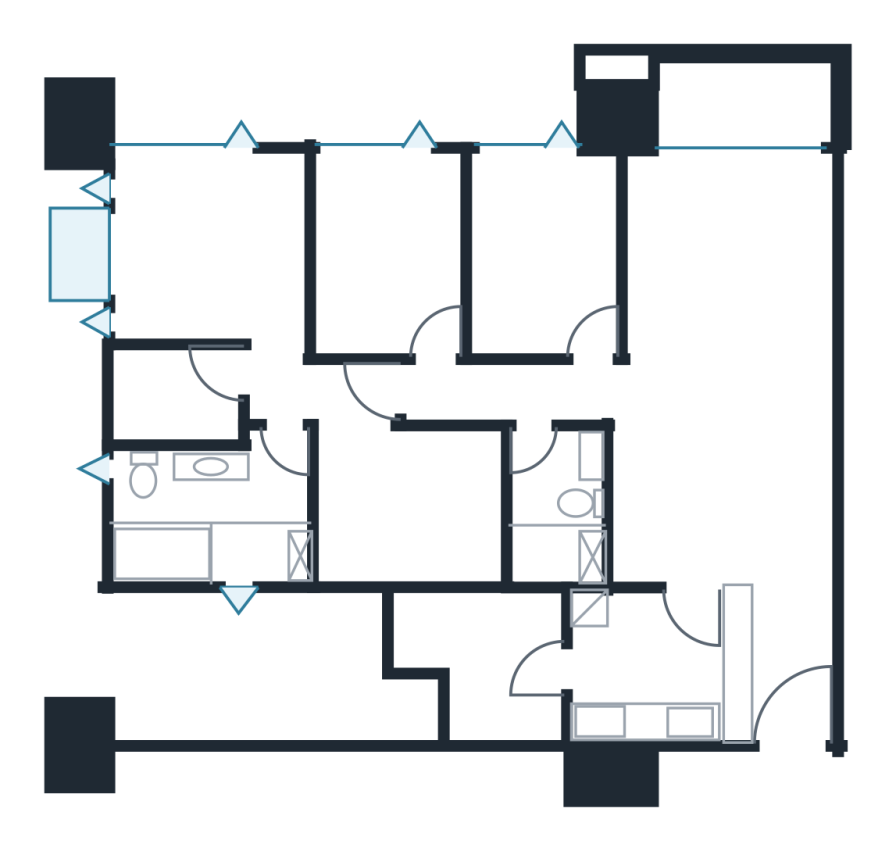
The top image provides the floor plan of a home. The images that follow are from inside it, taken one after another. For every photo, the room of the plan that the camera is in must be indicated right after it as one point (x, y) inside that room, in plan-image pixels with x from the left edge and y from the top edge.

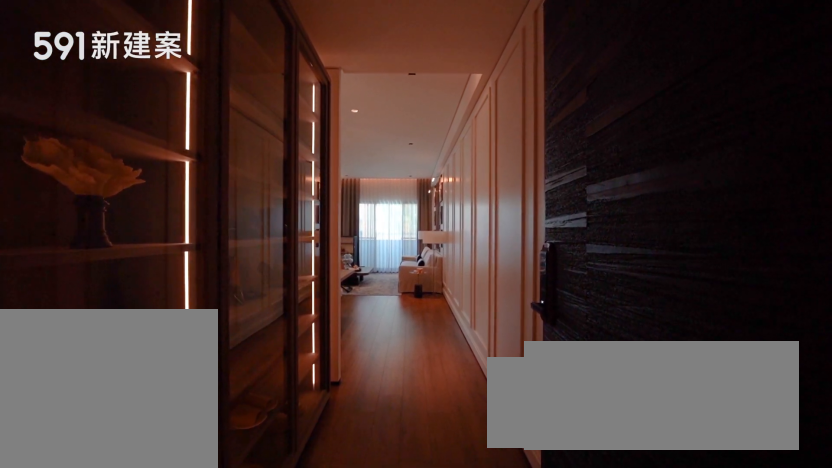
(778, 660)
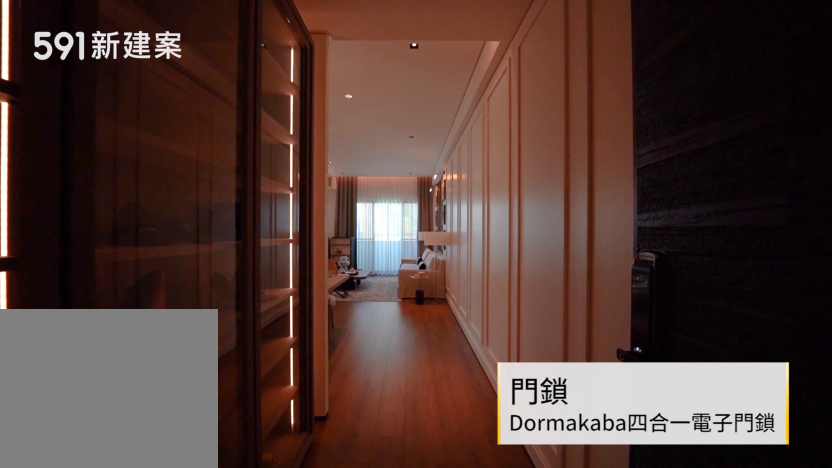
(778, 660)
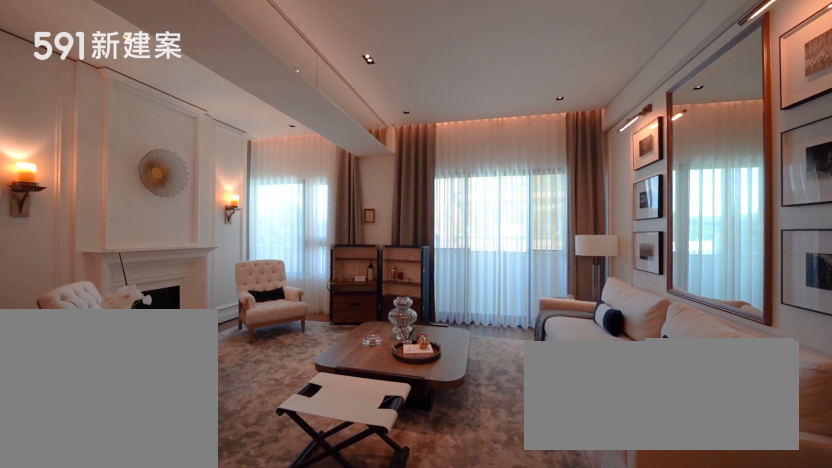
(647, 253)
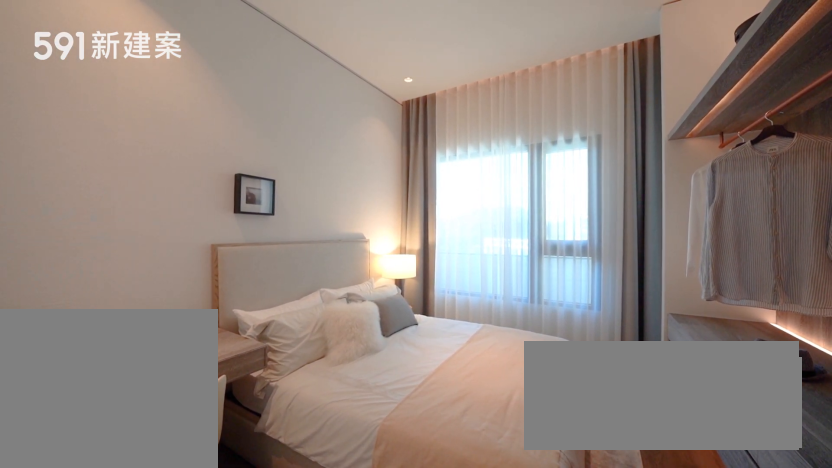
(381, 244)
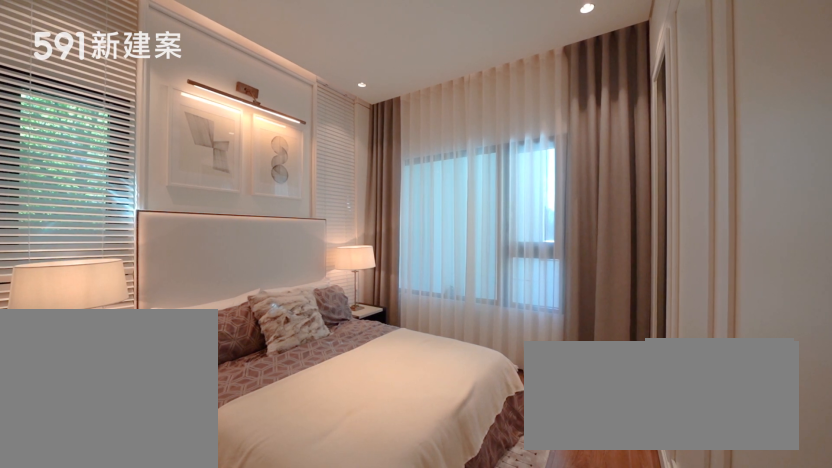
(205, 292)
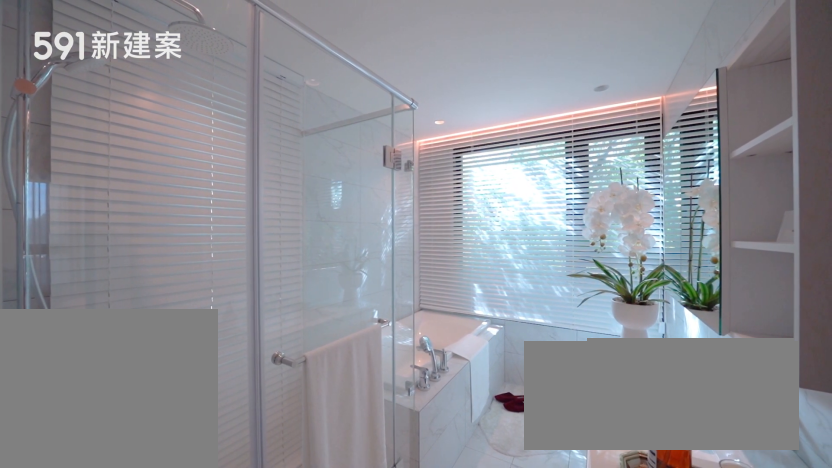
(201, 512)
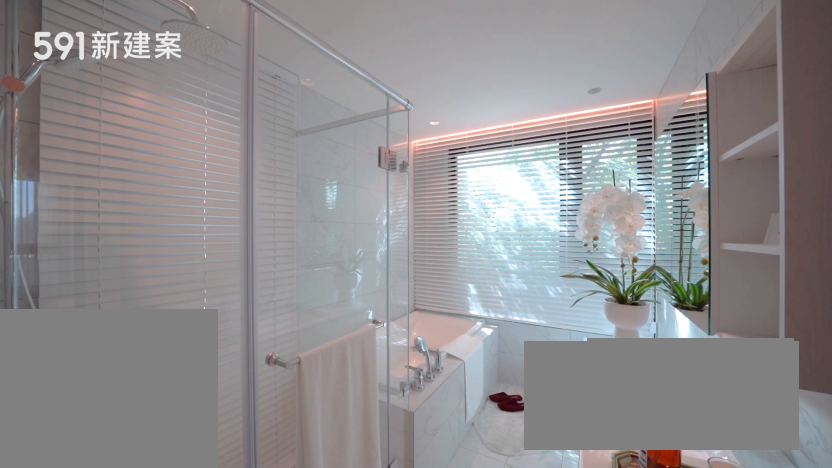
(201, 512)
